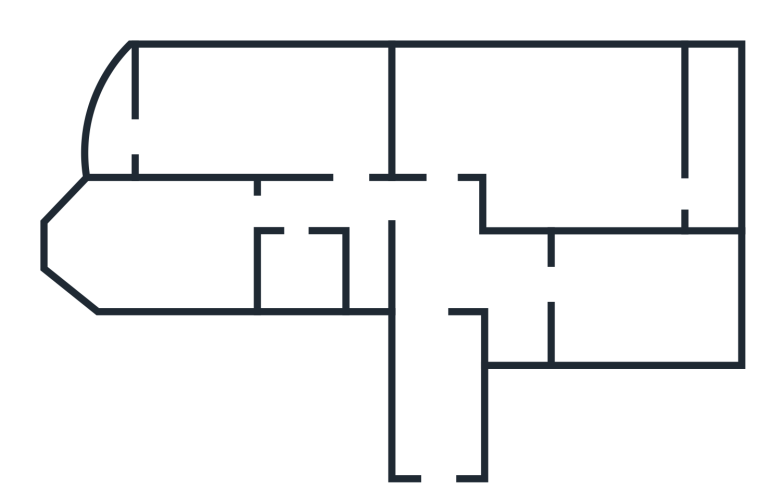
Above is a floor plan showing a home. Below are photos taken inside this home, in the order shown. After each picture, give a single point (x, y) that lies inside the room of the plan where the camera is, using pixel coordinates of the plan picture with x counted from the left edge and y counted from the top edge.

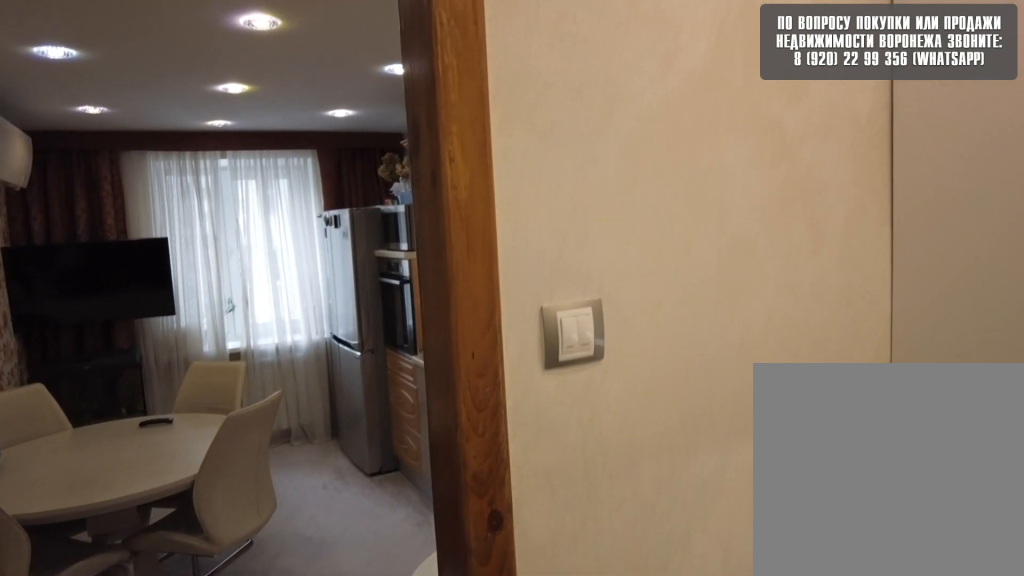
(525, 287)
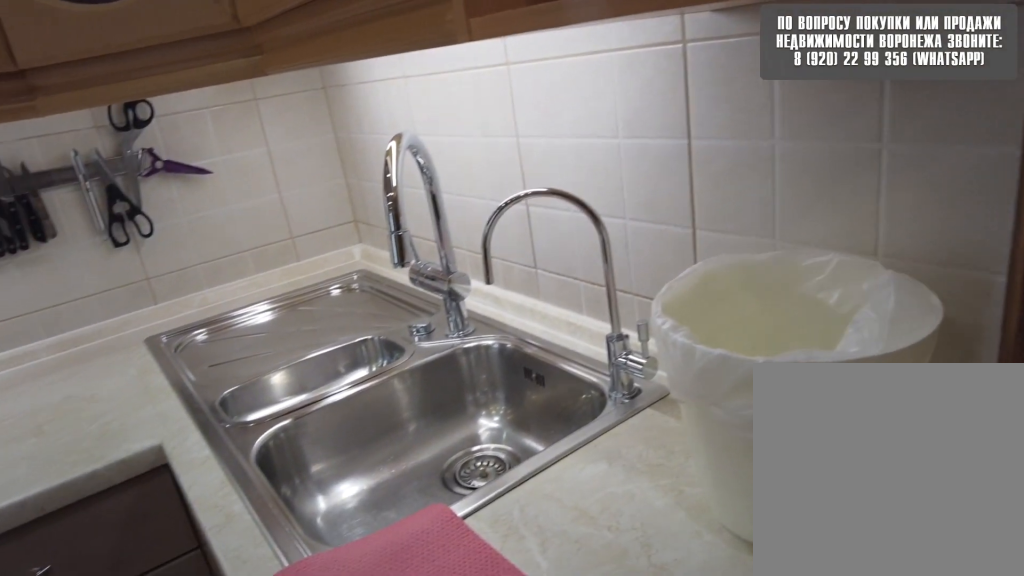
(614, 299)
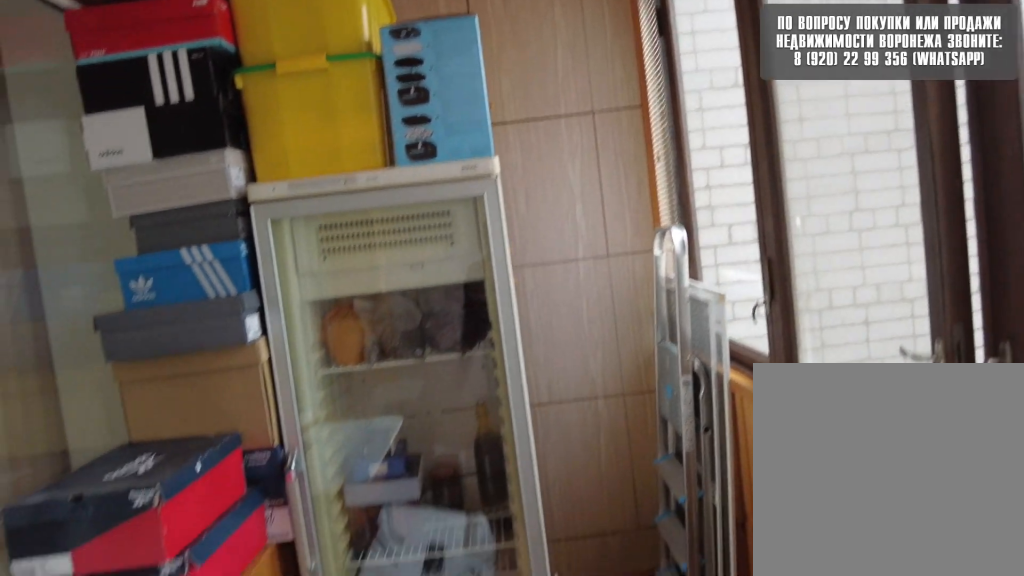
(728, 187)
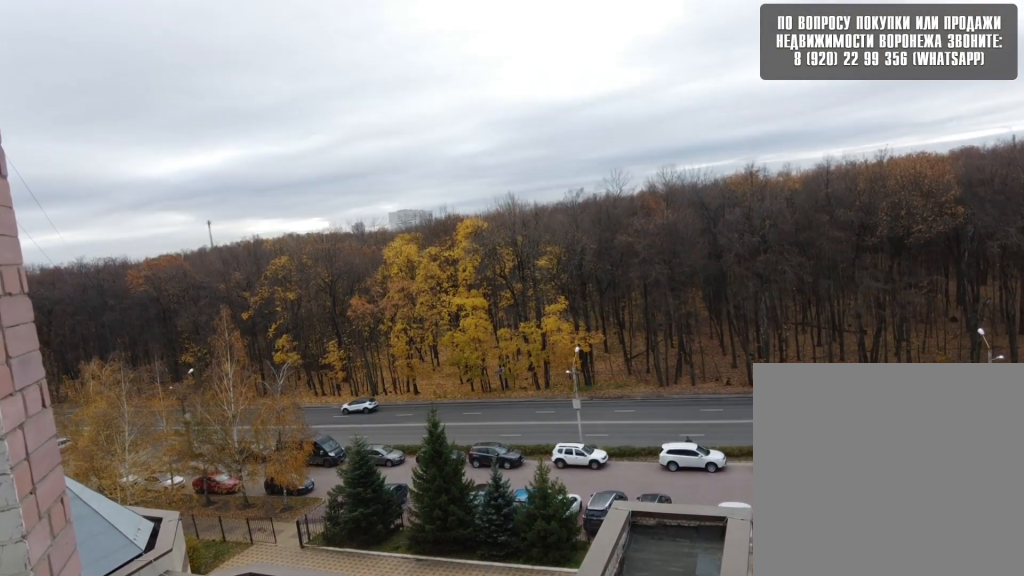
(119, 127)
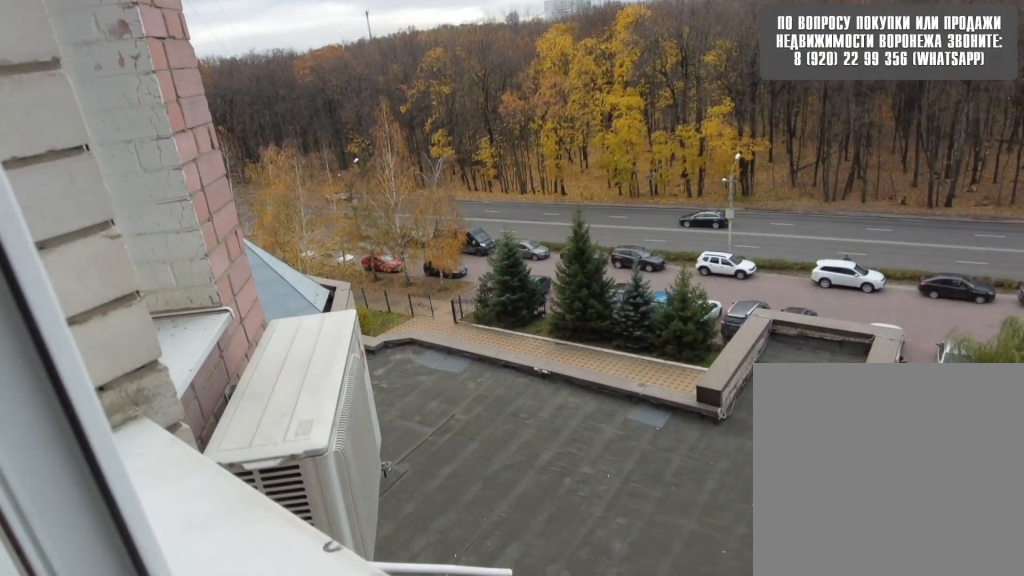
(119, 127)
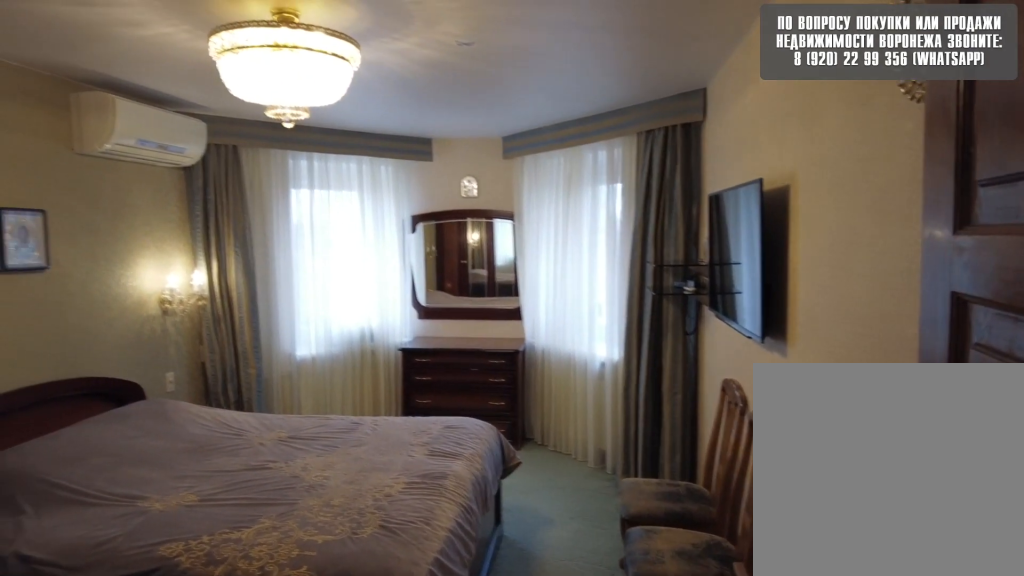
(178, 238)
